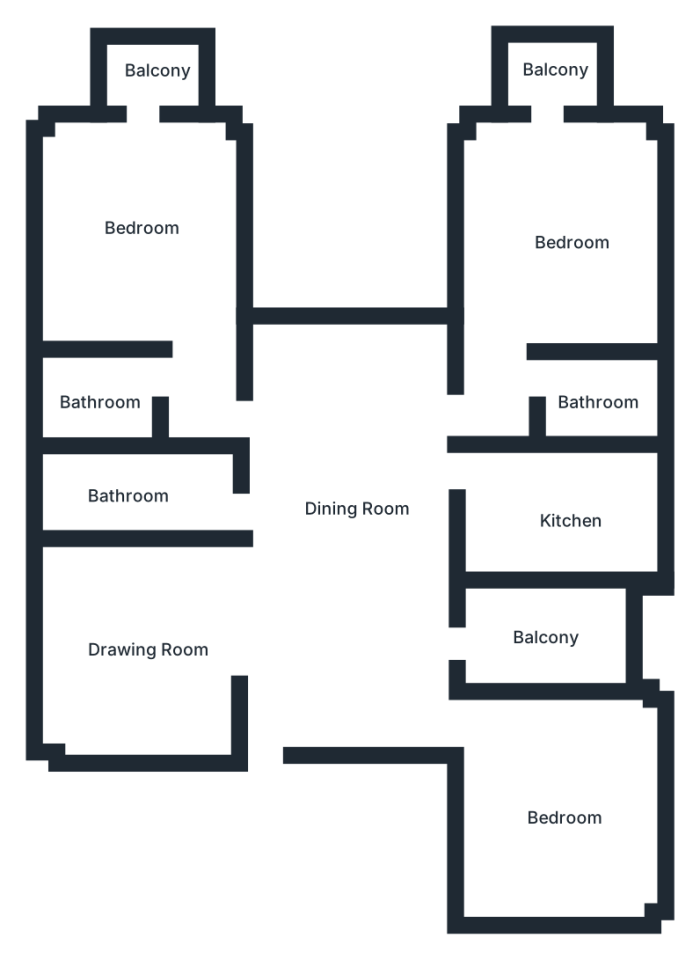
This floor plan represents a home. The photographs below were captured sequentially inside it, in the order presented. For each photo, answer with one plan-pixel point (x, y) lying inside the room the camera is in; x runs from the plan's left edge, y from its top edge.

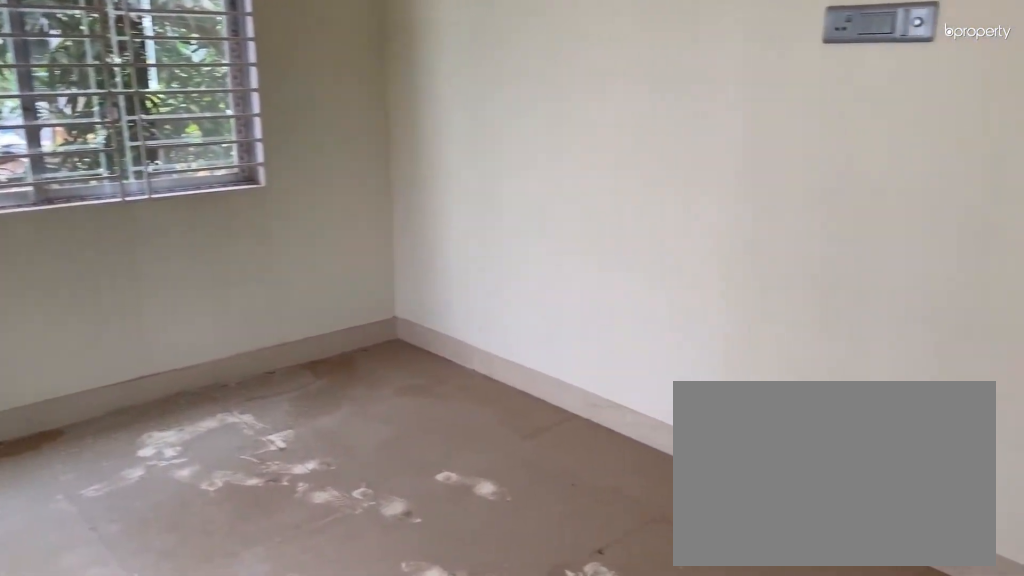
(552, 811)
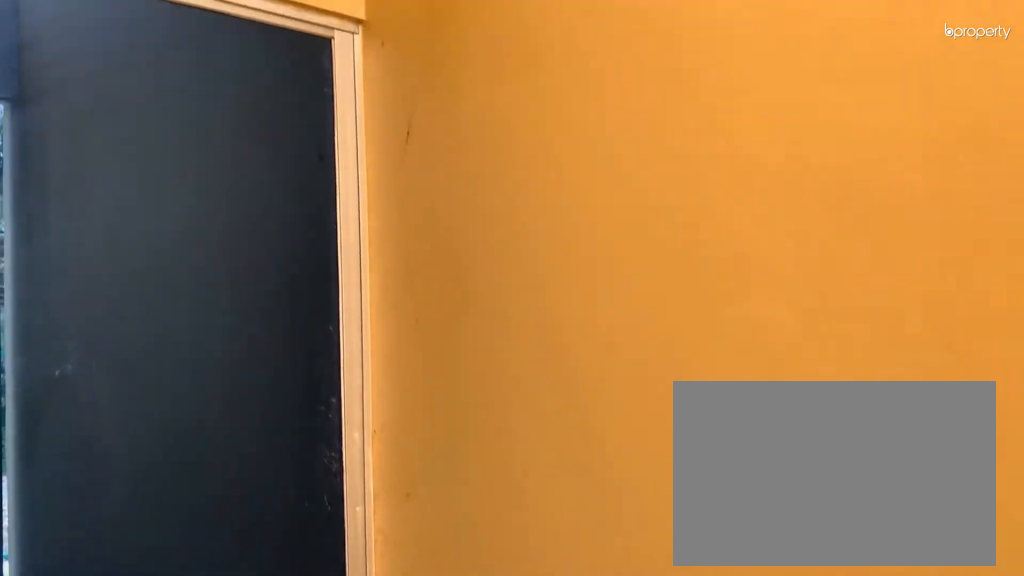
(549, 635)
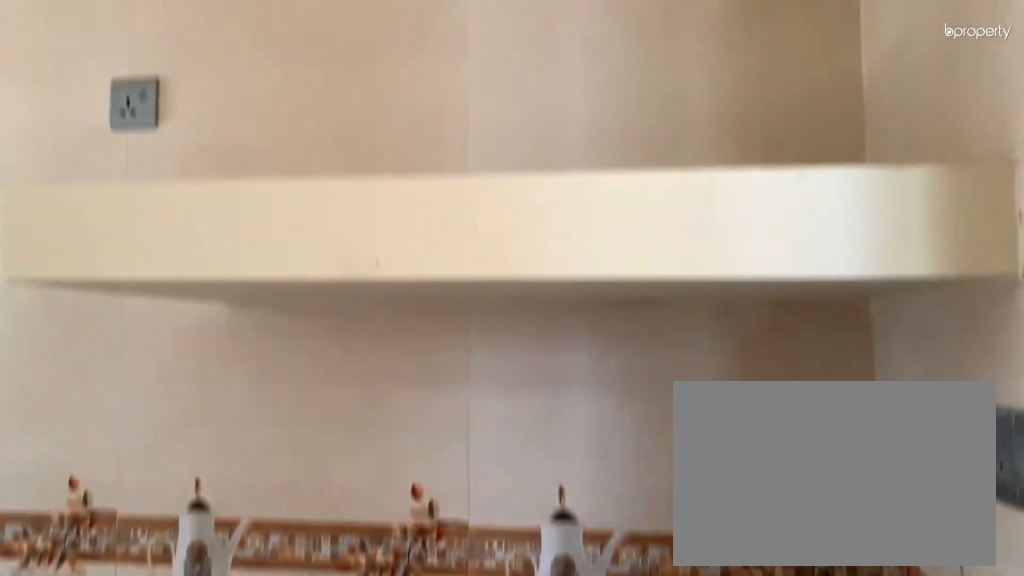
(545, 506)
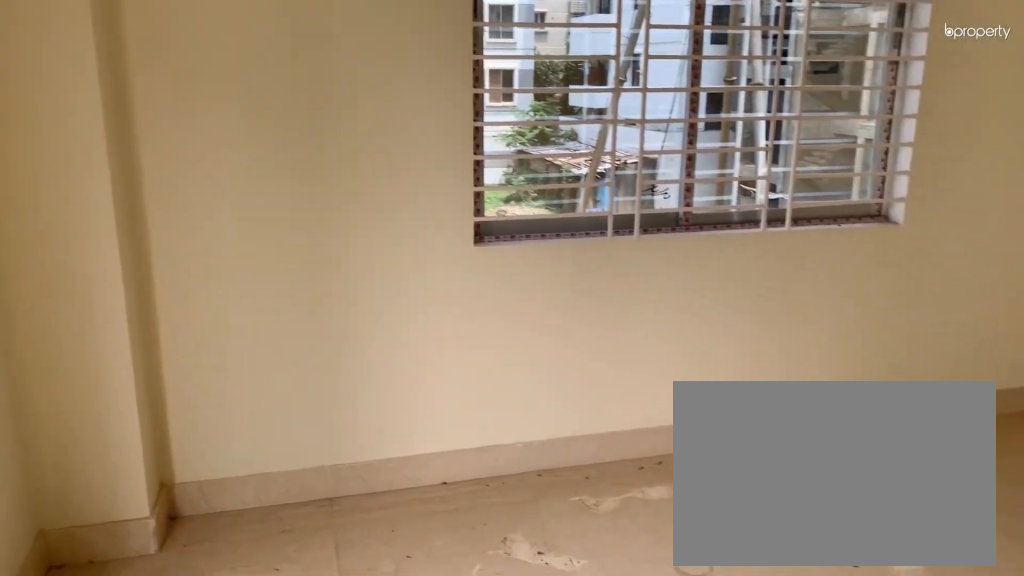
(556, 234)
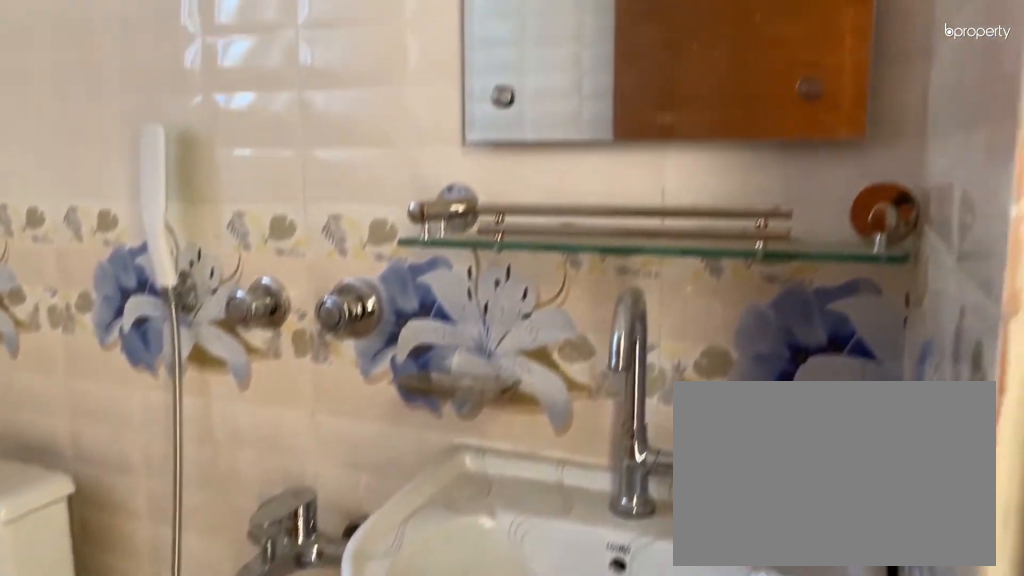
(585, 400)
